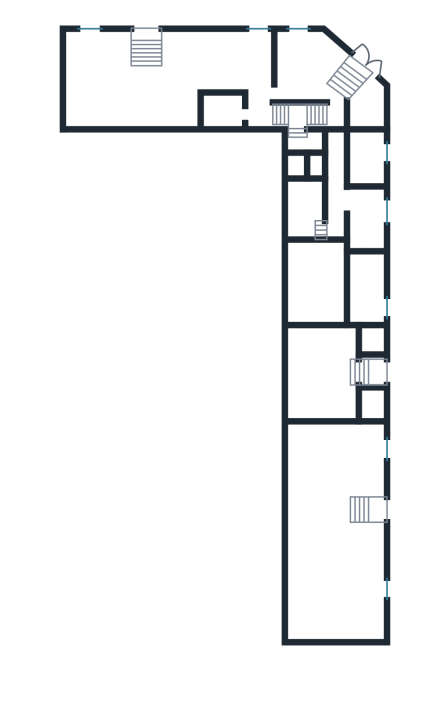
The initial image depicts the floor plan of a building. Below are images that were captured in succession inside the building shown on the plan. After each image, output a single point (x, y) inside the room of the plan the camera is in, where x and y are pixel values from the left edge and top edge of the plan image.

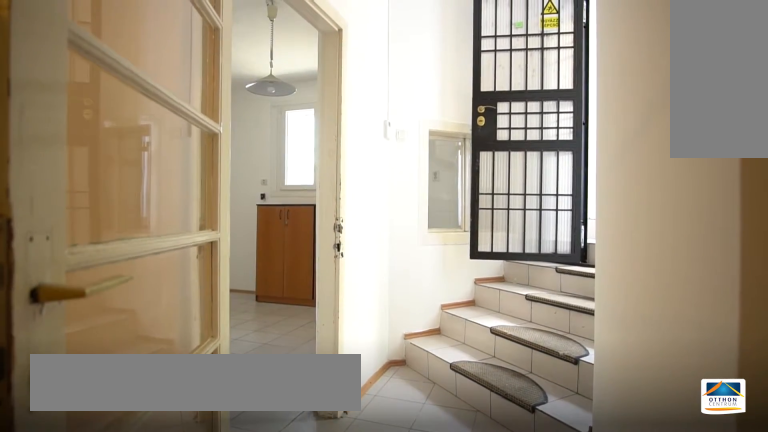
(330, 109)
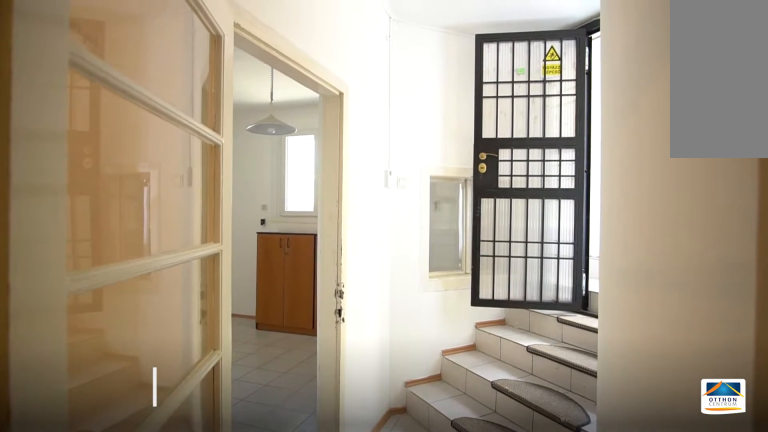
(330, 110)
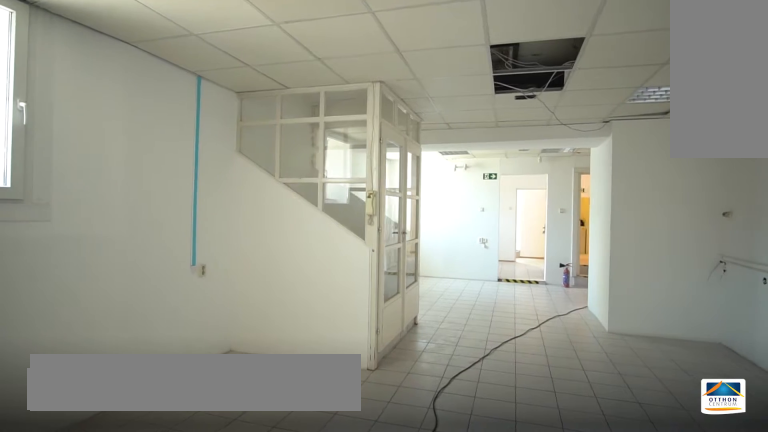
(155, 92)
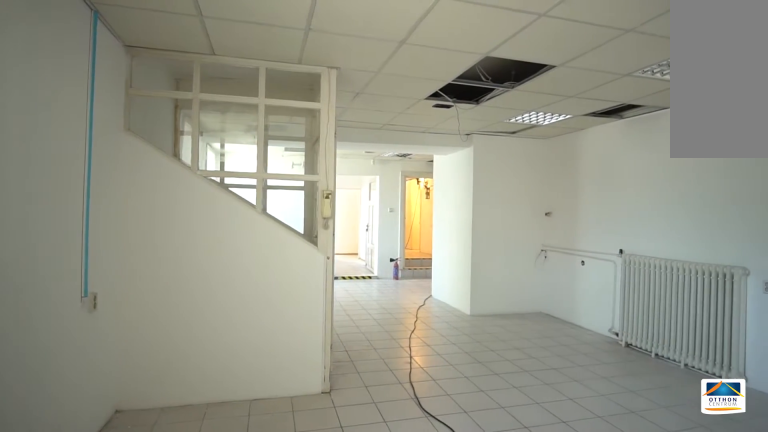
(155, 93)
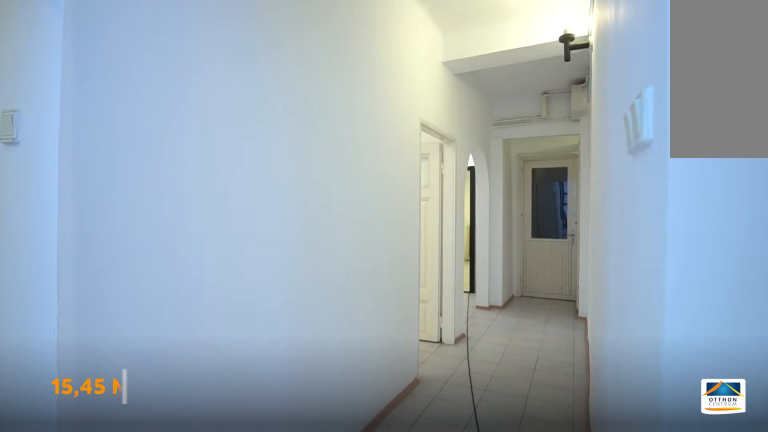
(333, 192)
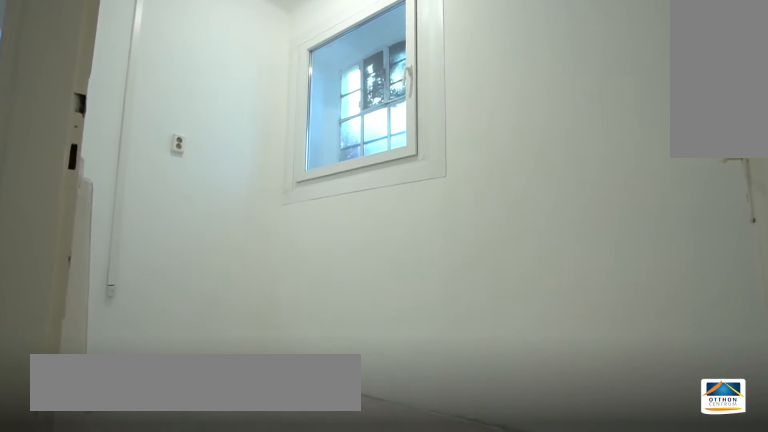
(365, 211)
